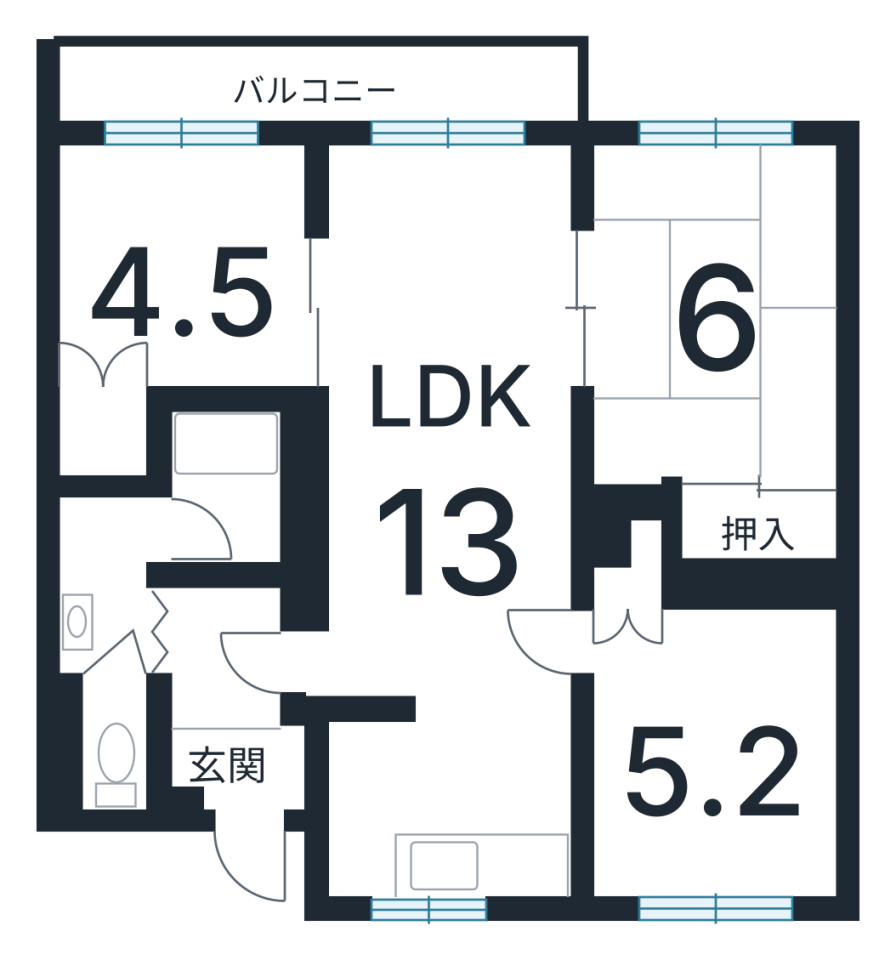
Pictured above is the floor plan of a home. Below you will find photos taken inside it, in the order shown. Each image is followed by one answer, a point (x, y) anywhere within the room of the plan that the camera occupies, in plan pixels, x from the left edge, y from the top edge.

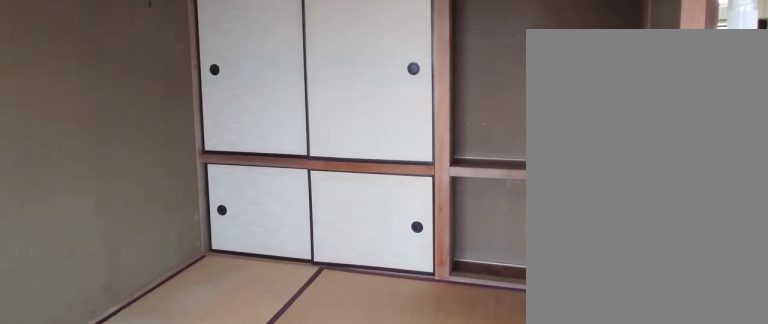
(733, 300)
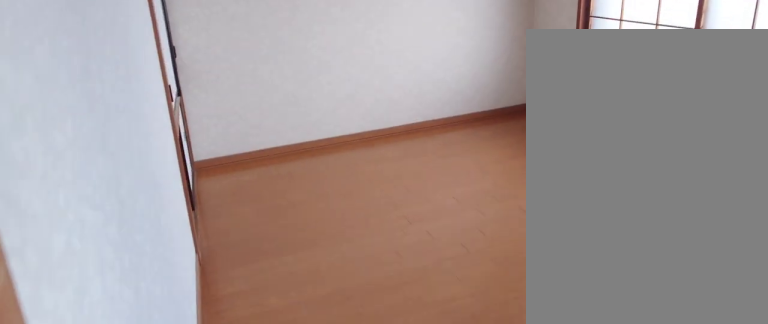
(163, 248)
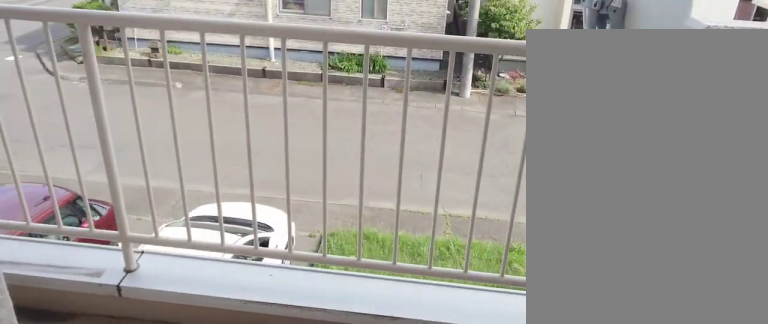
(311, 78)
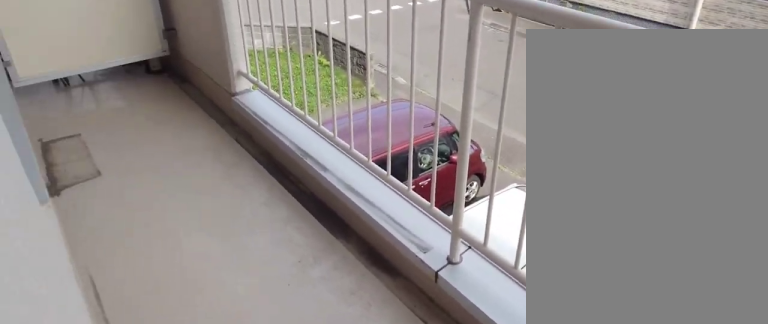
(311, 78)
